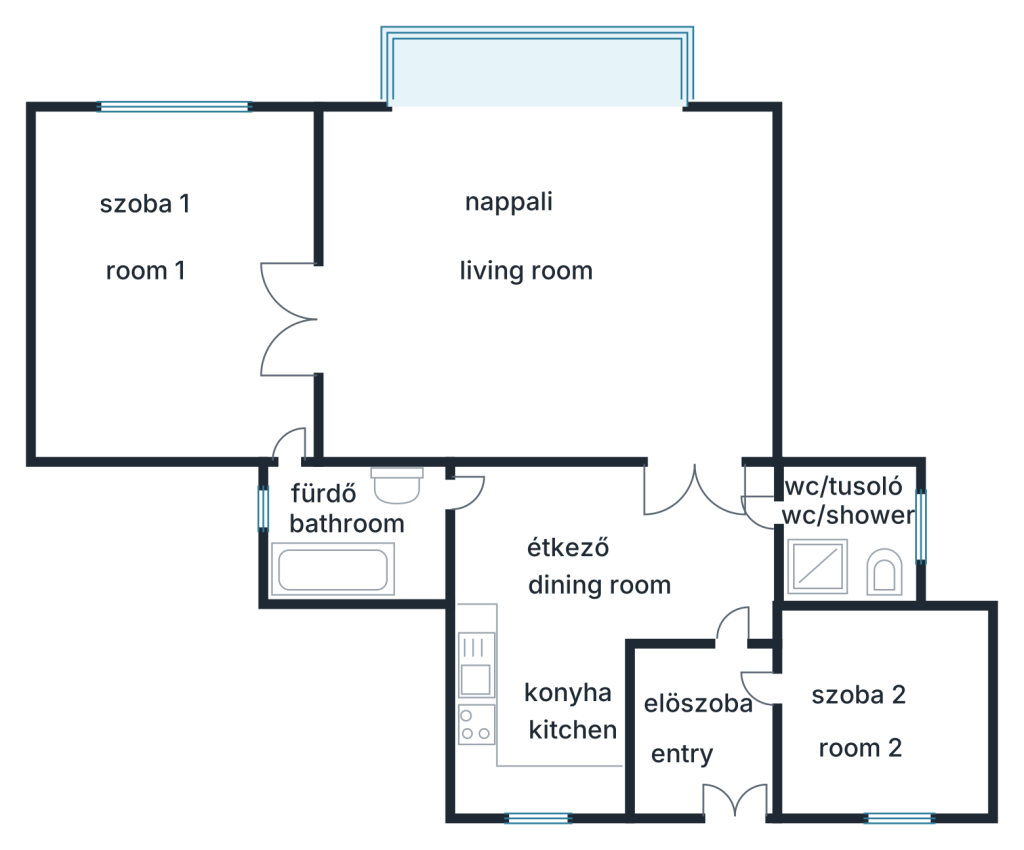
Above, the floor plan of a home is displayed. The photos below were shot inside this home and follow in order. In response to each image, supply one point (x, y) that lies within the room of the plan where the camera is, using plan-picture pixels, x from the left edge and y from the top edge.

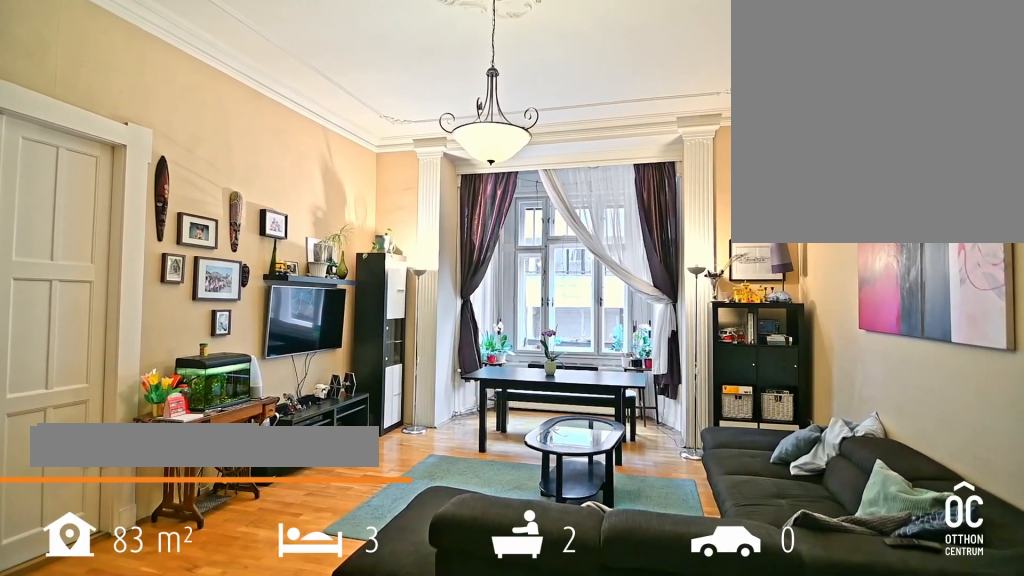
(535, 284)
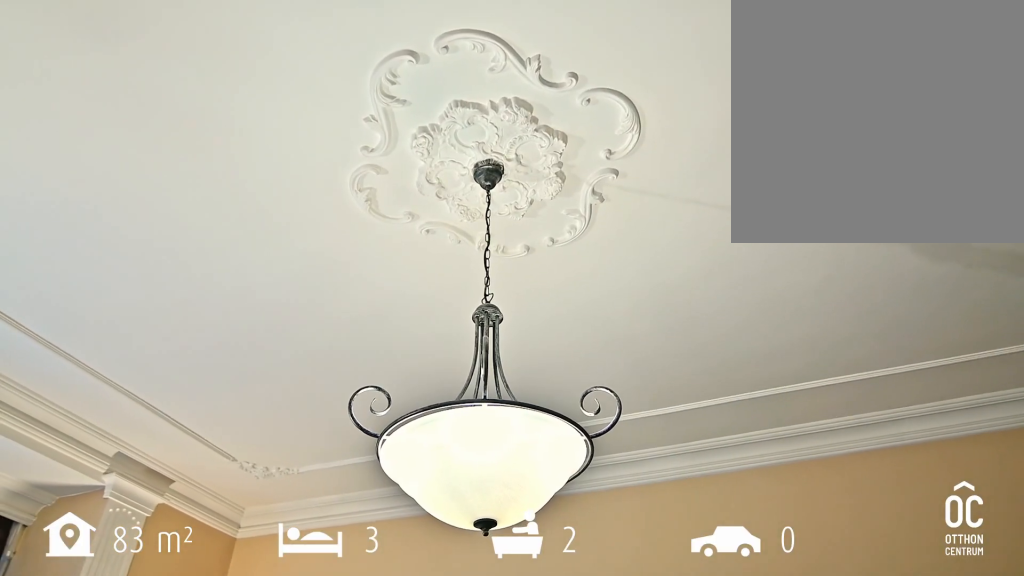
(535, 285)
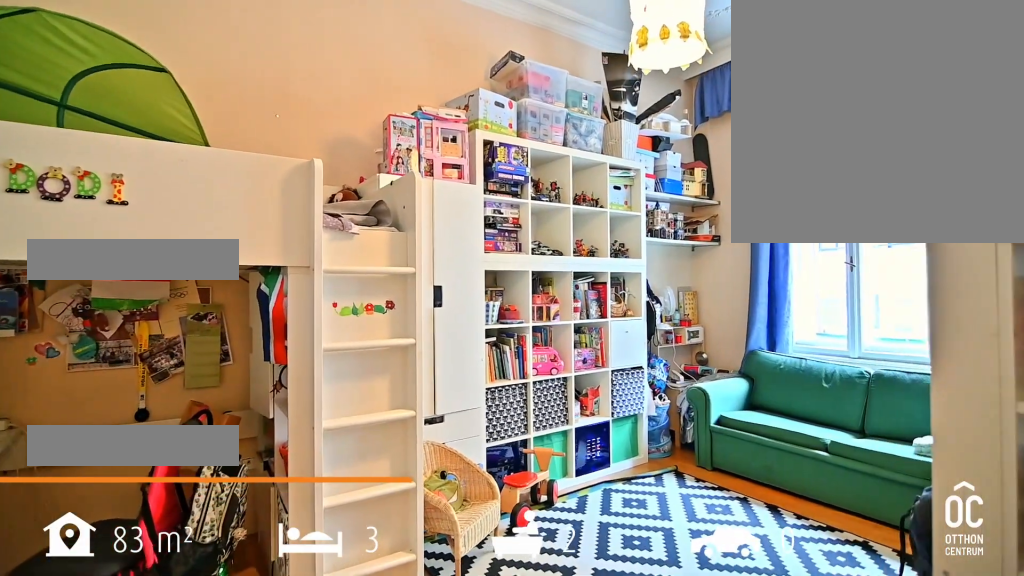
(170, 291)
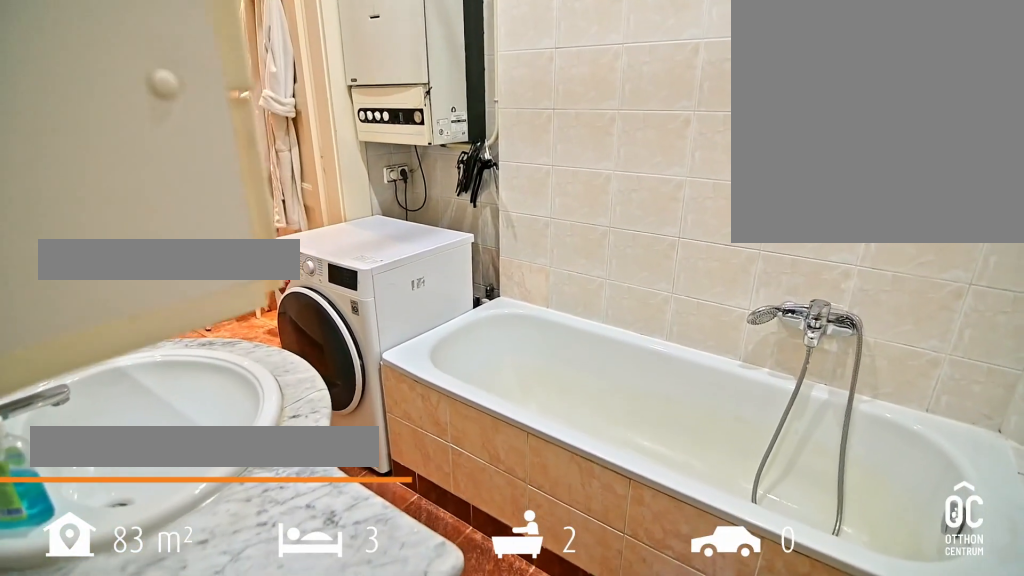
(350, 533)
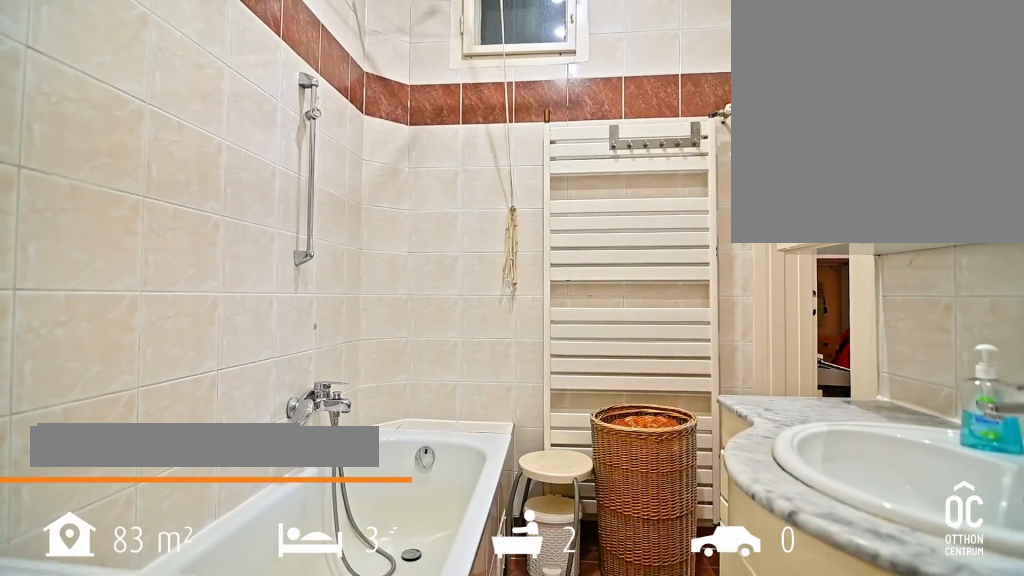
(349, 534)
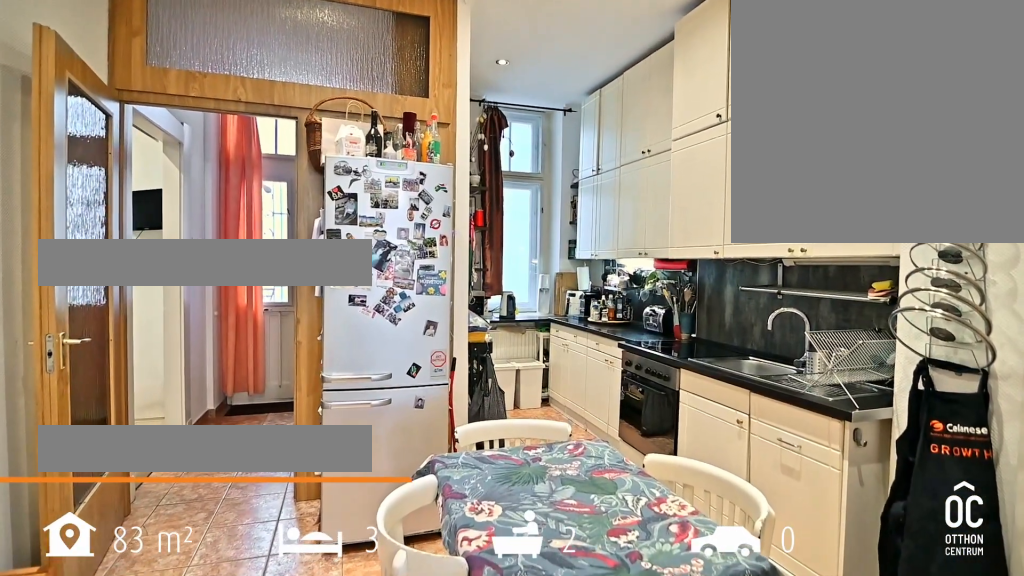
(553, 633)
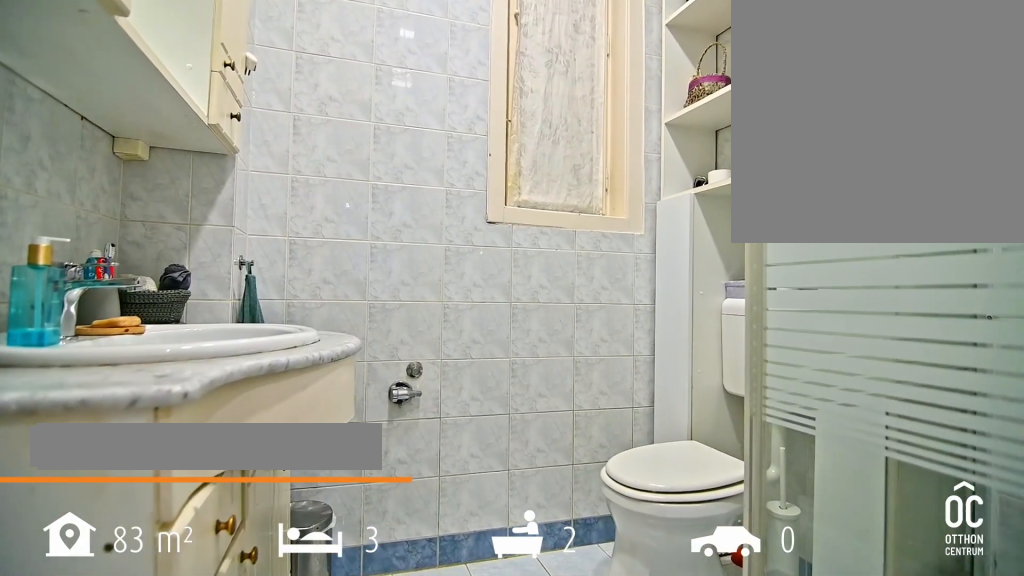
(843, 526)
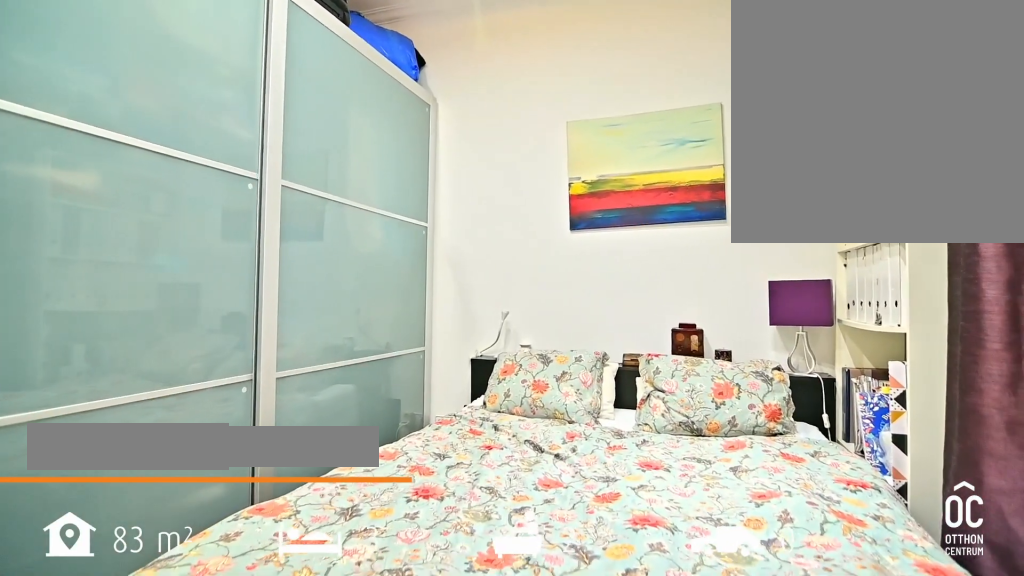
(878, 711)
